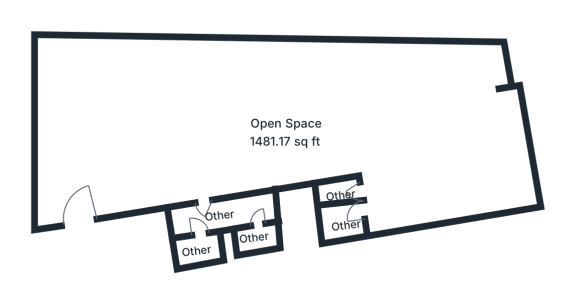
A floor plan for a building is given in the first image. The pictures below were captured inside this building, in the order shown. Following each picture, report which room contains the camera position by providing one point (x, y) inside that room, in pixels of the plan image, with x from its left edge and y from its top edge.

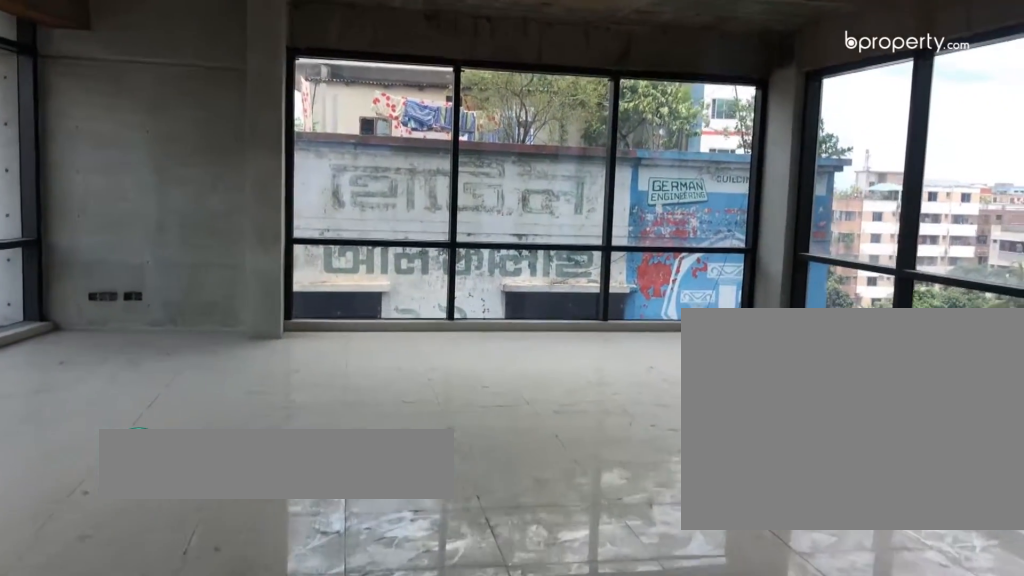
(320, 101)
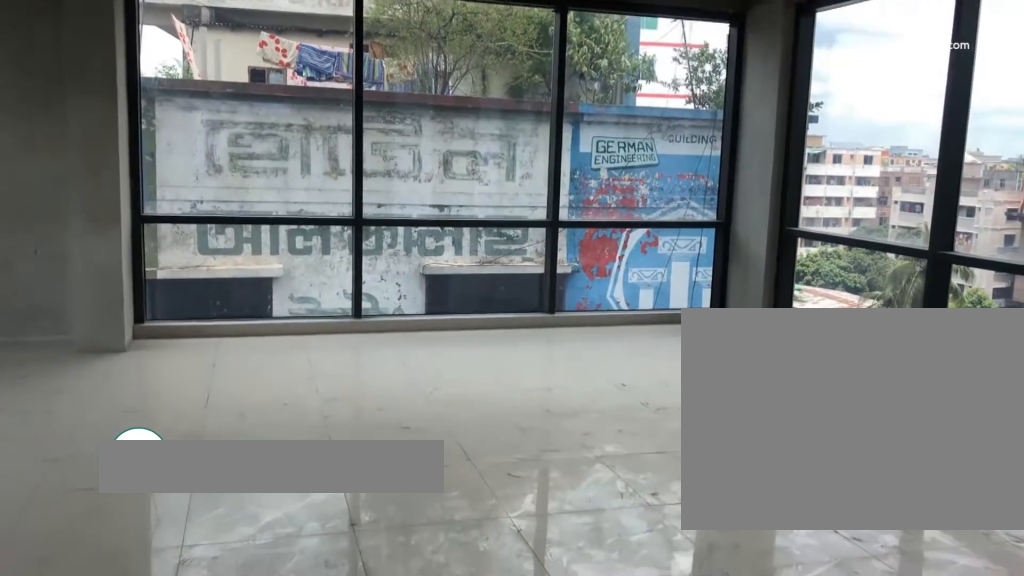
(395, 114)
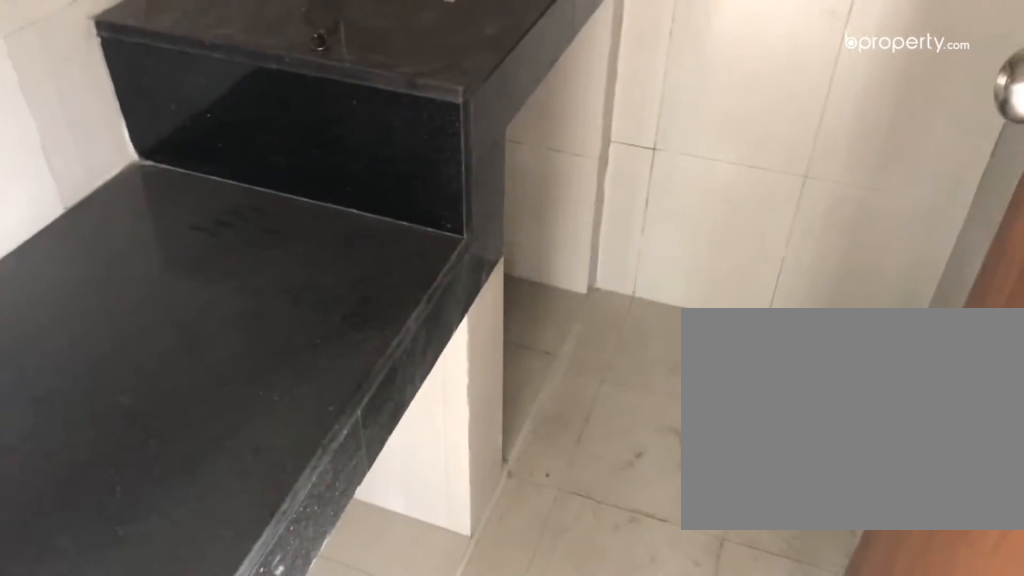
(334, 189)
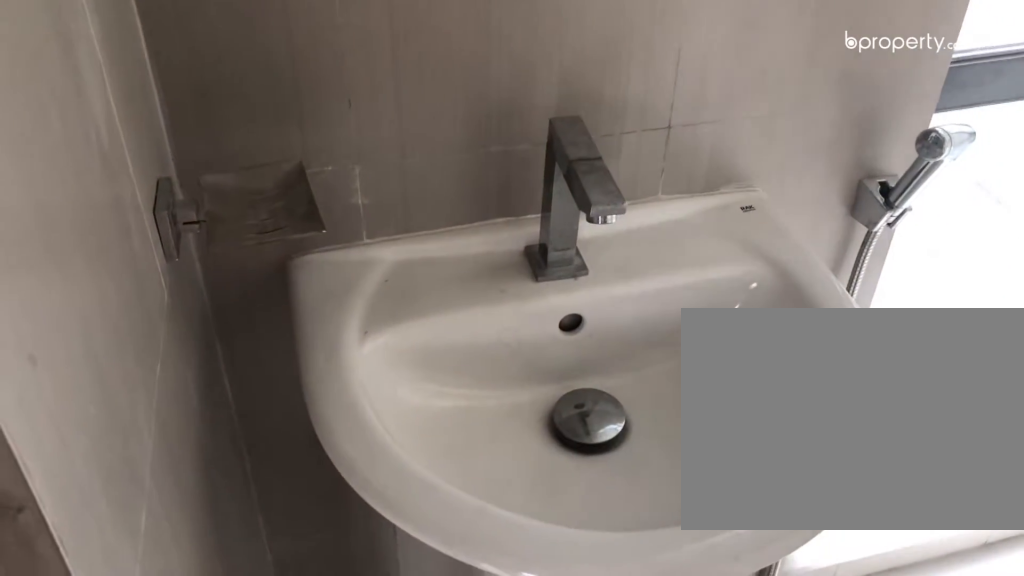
(344, 225)
